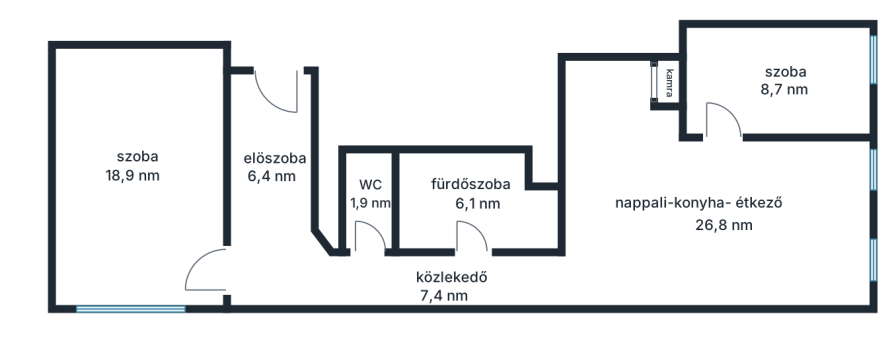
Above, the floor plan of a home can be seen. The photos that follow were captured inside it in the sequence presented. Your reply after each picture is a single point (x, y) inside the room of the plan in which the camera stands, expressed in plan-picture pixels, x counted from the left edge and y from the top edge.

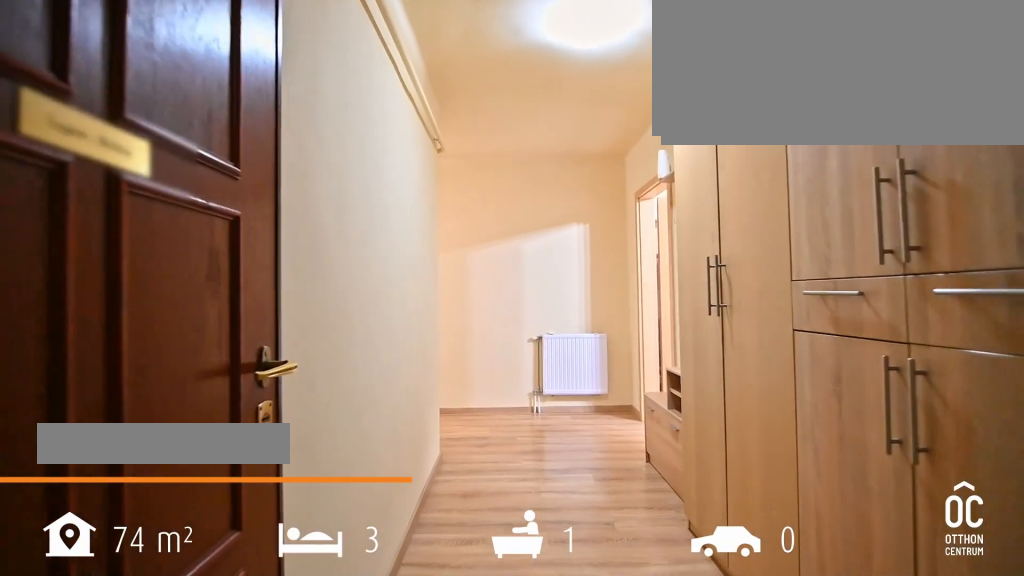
(269, 183)
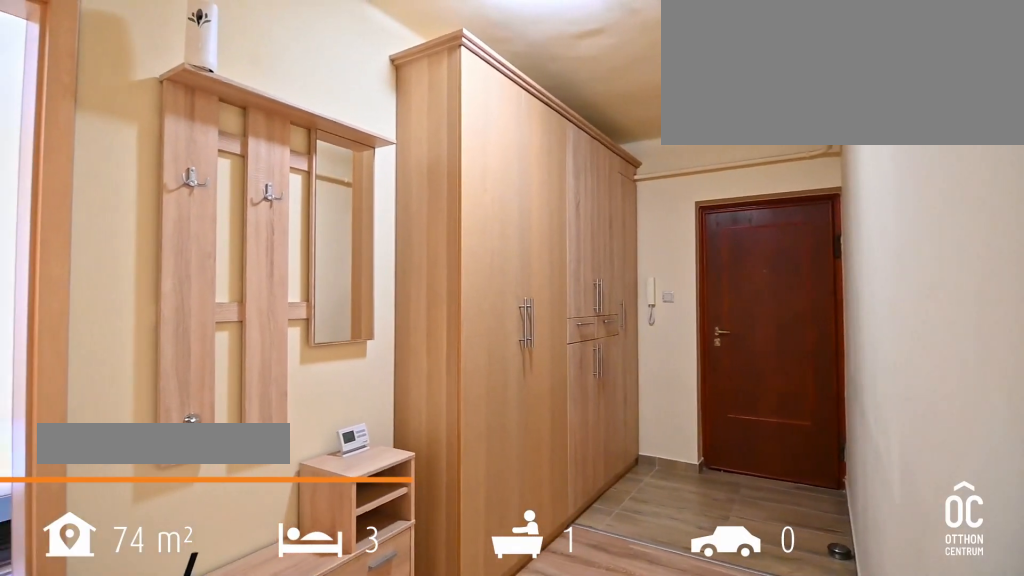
(269, 184)
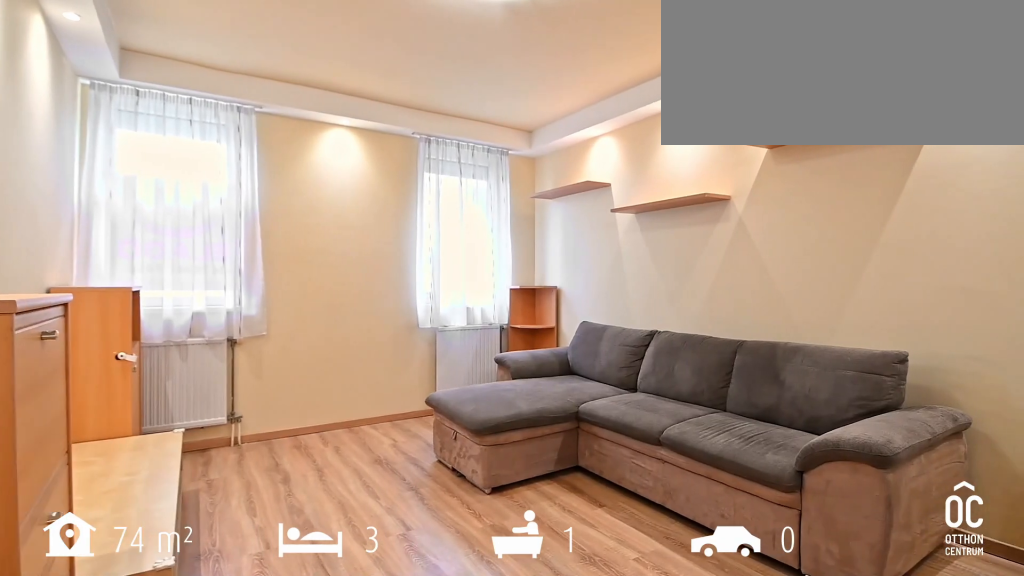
(714, 216)
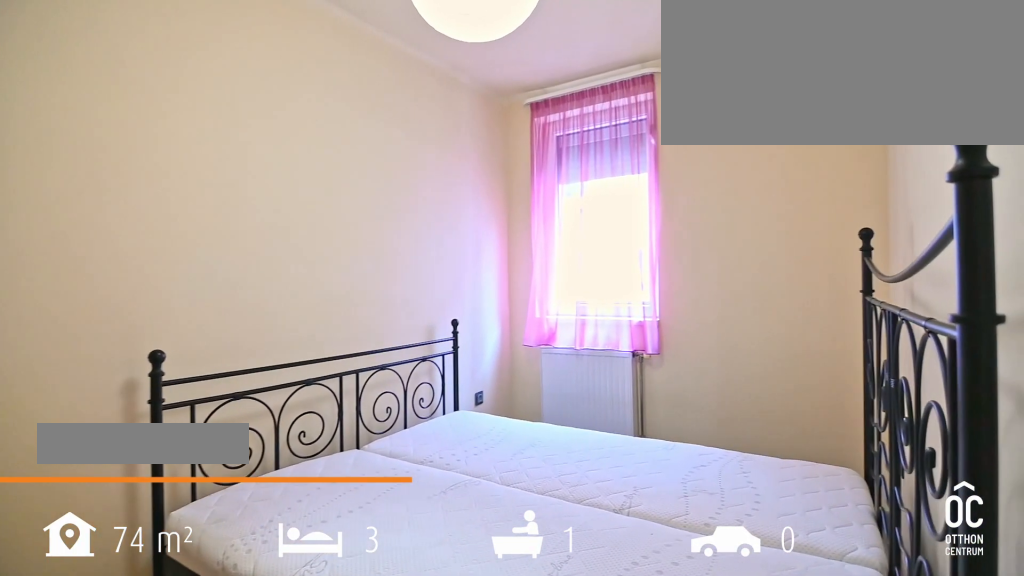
(777, 76)
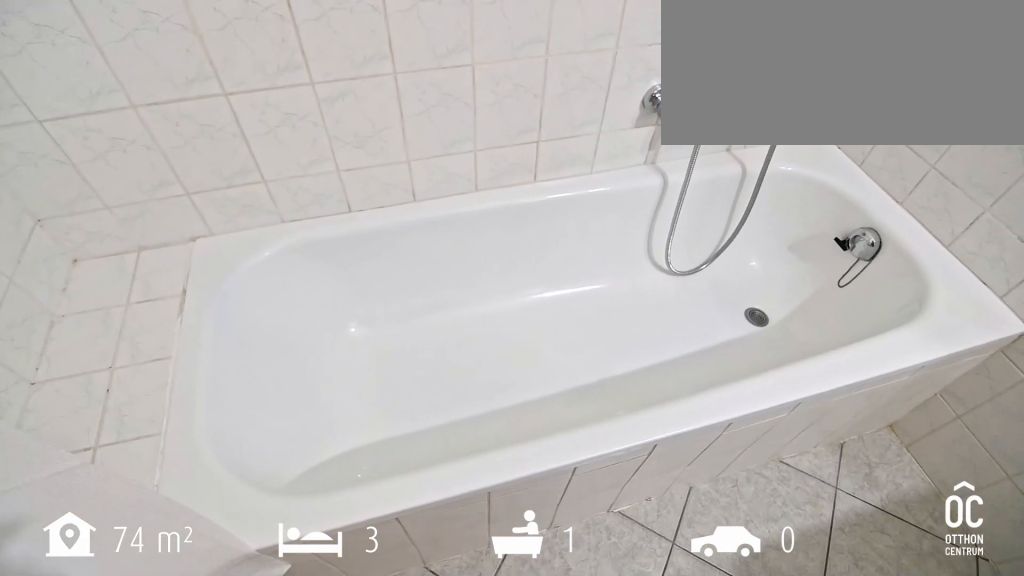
(465, 198)
